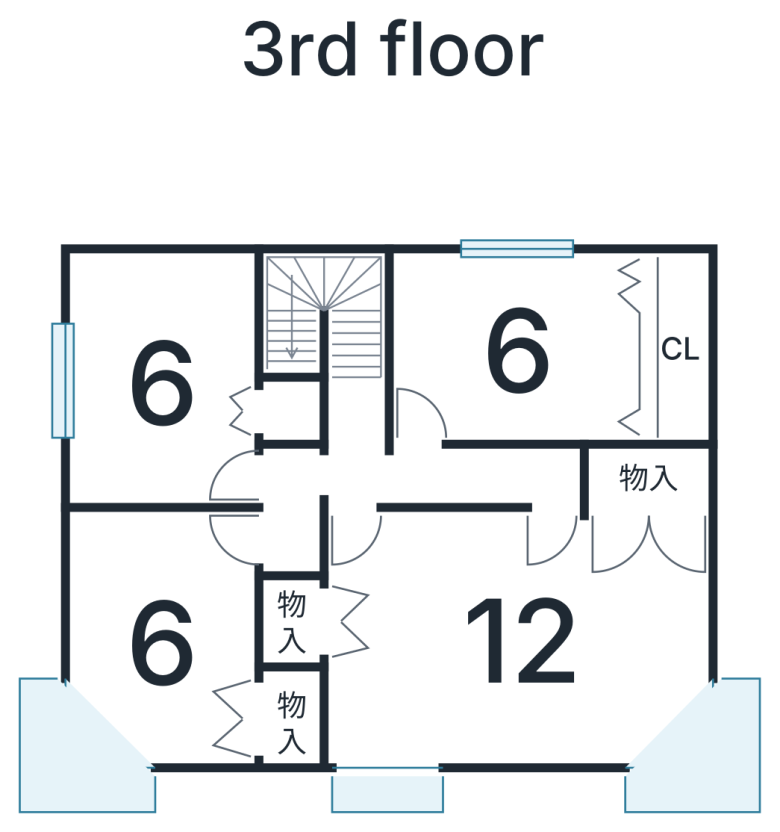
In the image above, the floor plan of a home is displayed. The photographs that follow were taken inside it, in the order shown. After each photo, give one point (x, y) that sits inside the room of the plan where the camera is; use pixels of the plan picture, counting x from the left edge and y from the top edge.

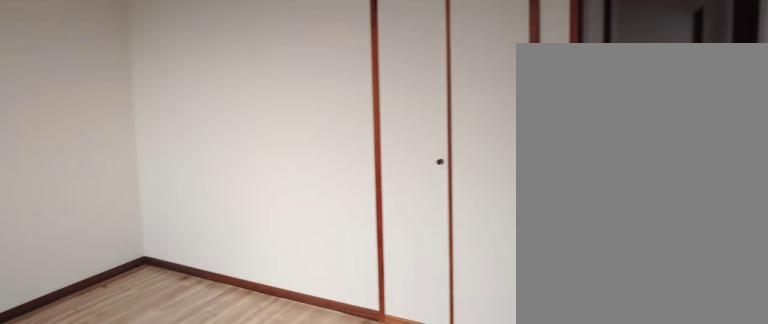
(172, 392)
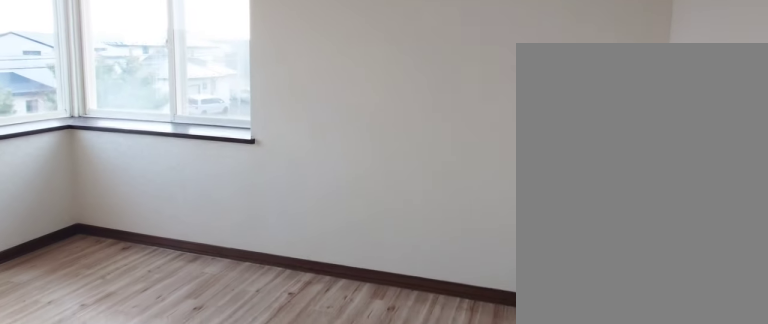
(171, 645)
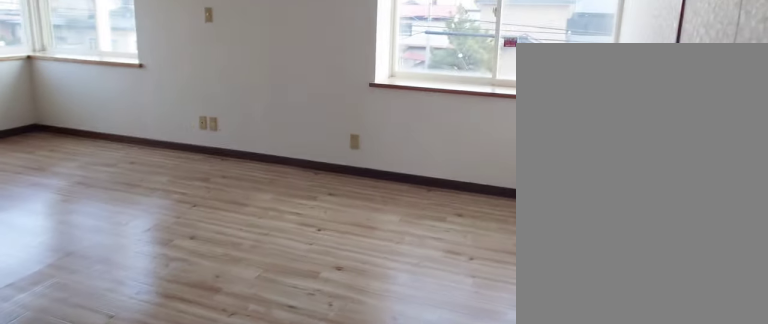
(515, 648)
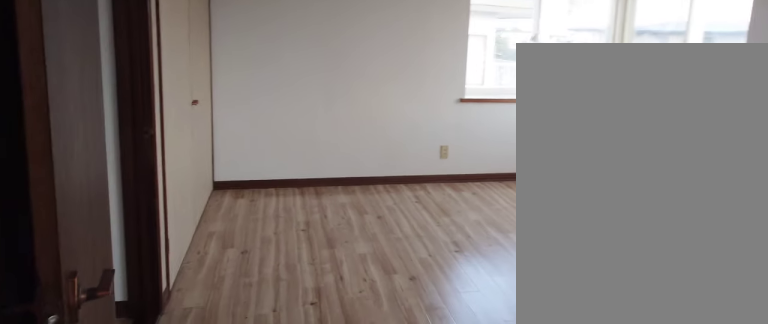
(515, 648)
